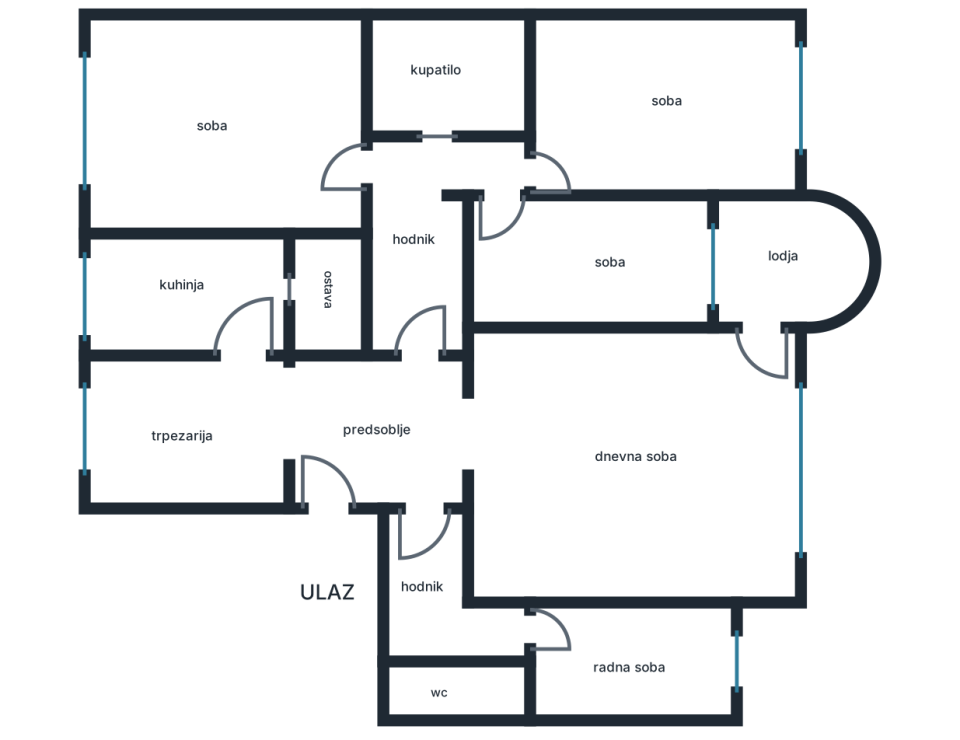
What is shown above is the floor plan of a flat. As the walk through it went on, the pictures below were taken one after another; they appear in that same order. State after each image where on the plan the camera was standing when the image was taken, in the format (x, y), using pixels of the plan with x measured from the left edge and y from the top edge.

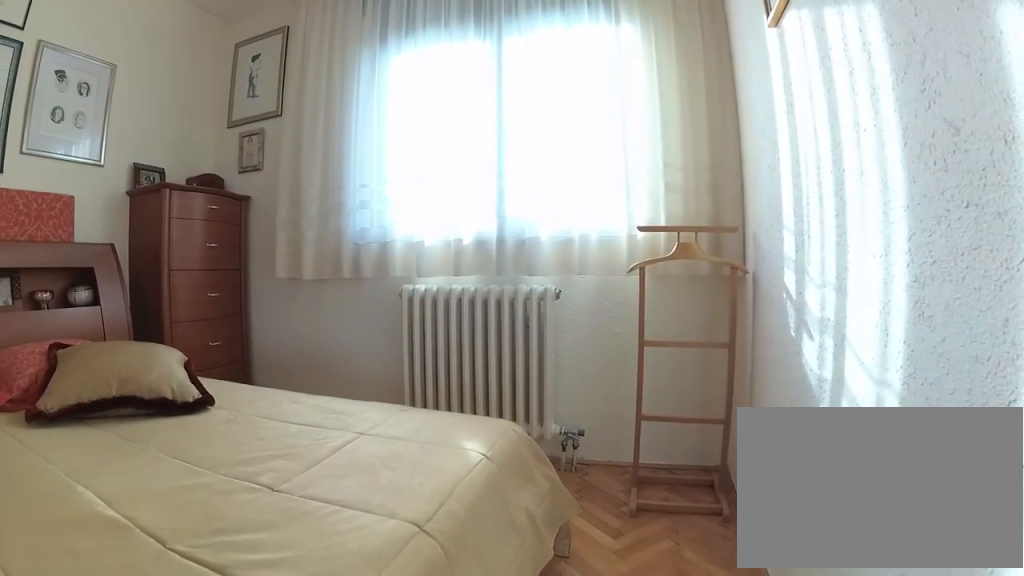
(597, 164)
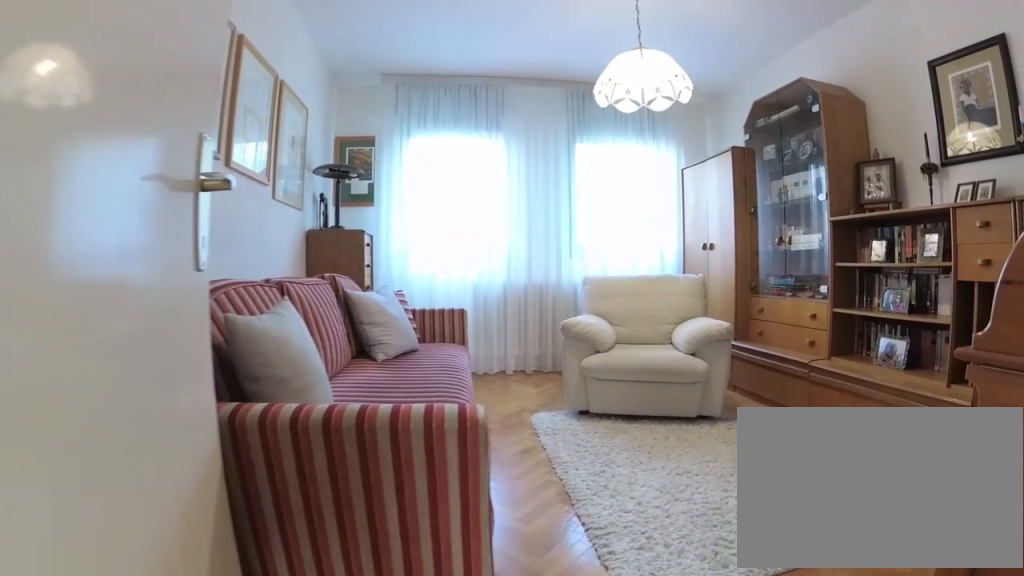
(377, 165)
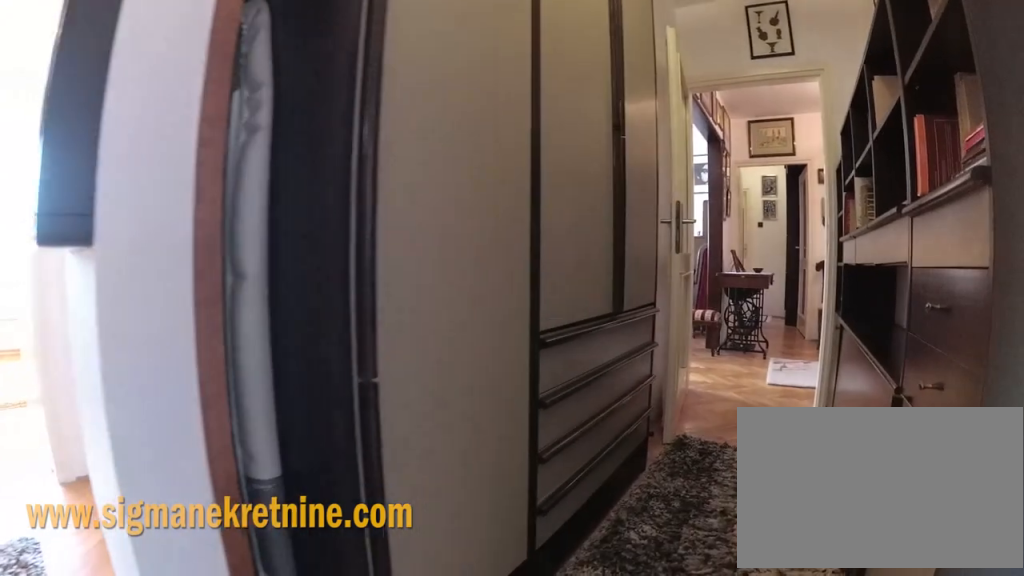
(436, 139)
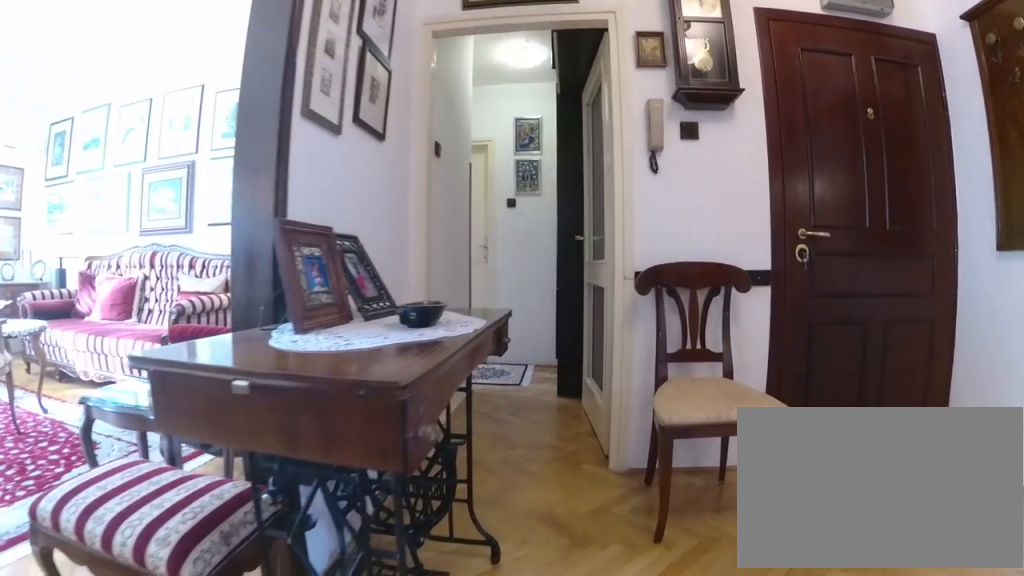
(418, 358)
